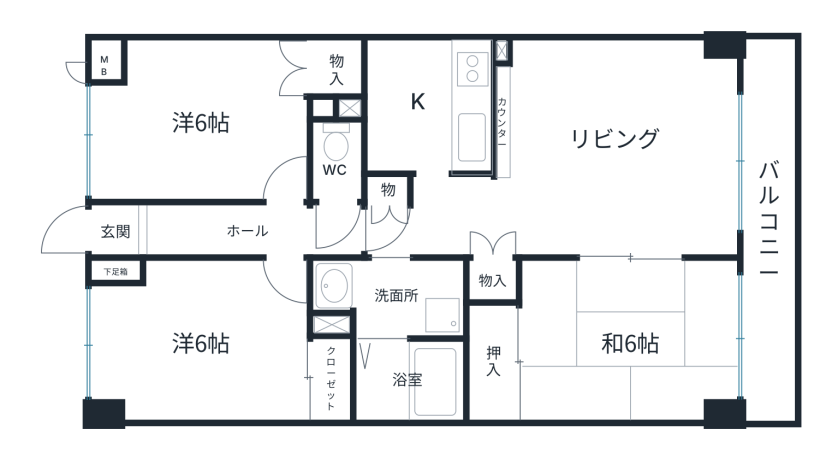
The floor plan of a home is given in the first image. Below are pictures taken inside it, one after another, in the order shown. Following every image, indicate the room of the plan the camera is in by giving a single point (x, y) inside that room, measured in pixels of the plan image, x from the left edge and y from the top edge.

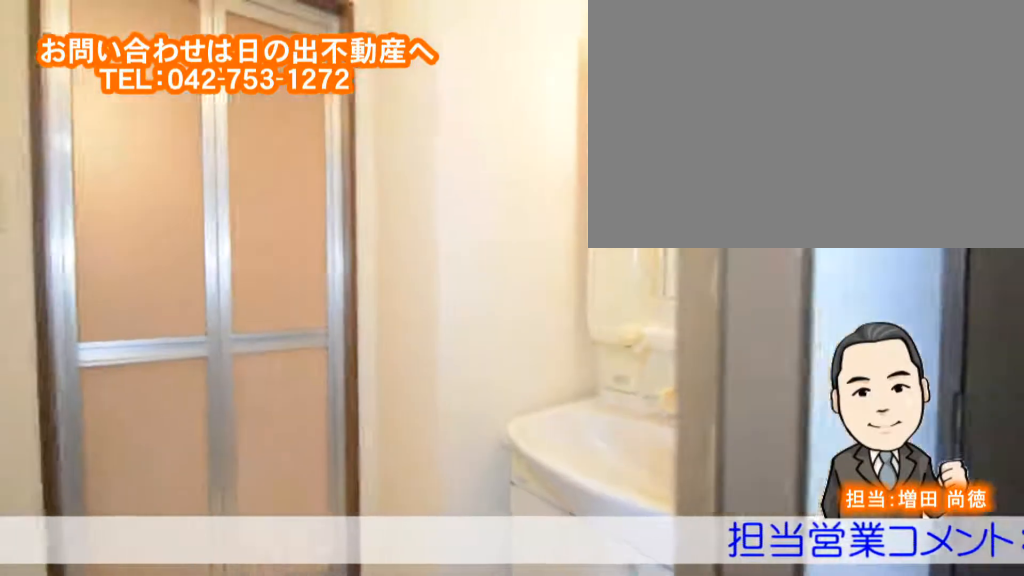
(419, 291)
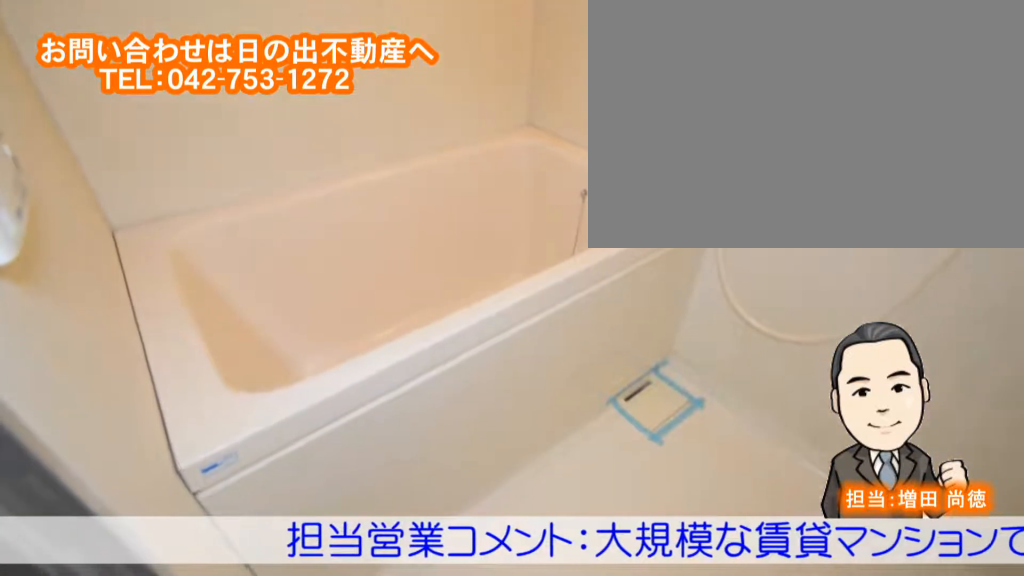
(409, 380)
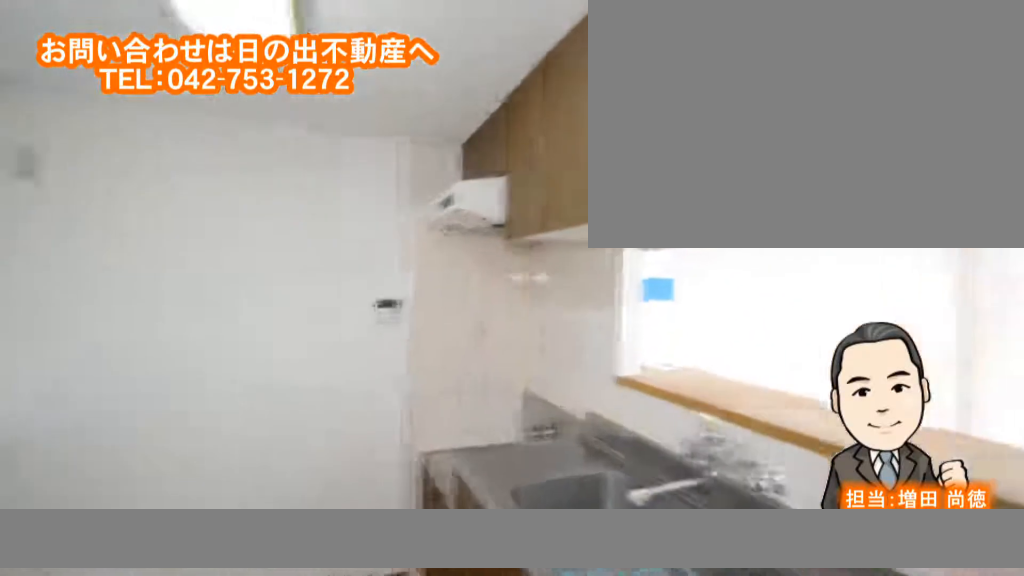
(414, 108)
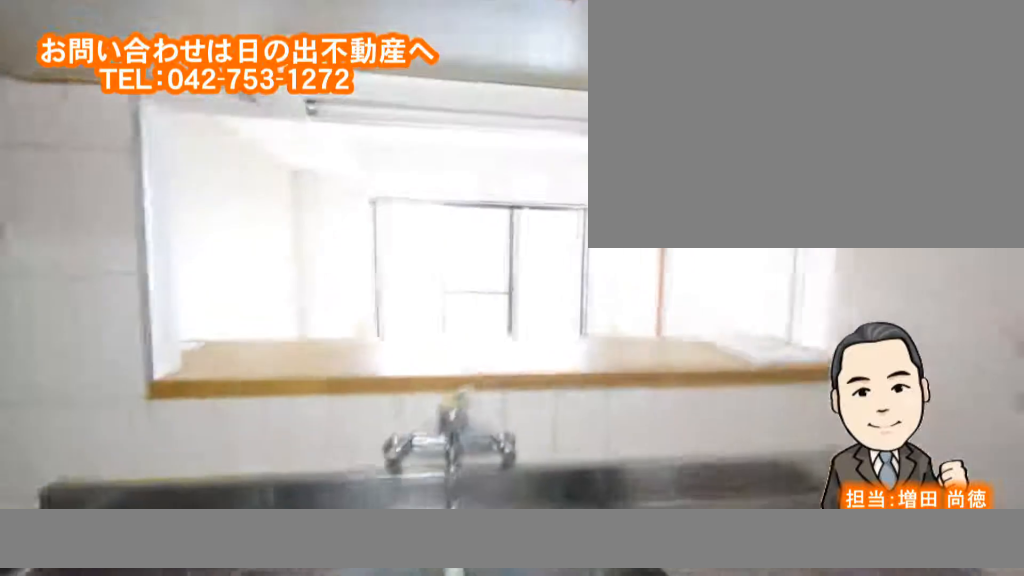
(413, 107)
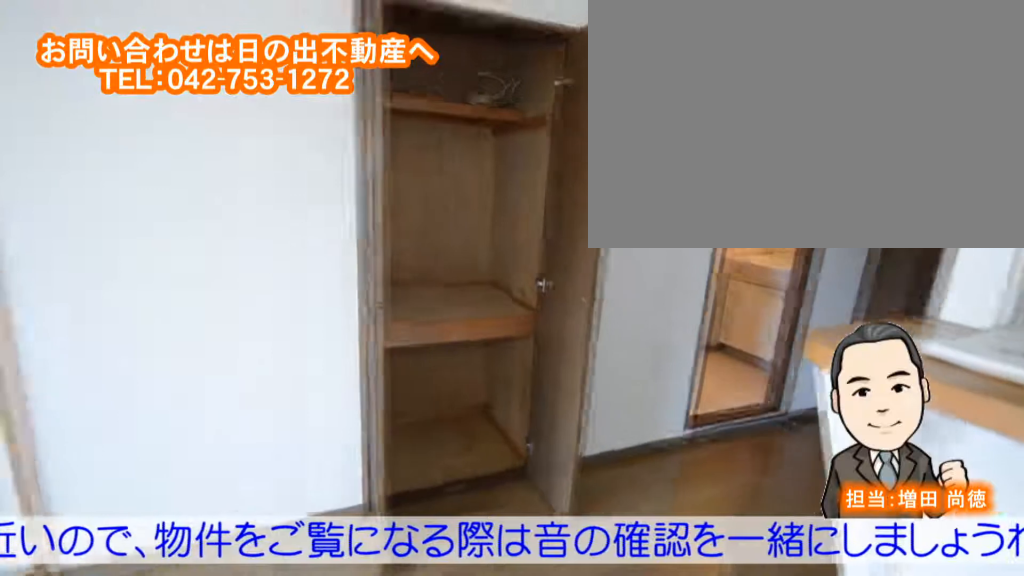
(608, 177)
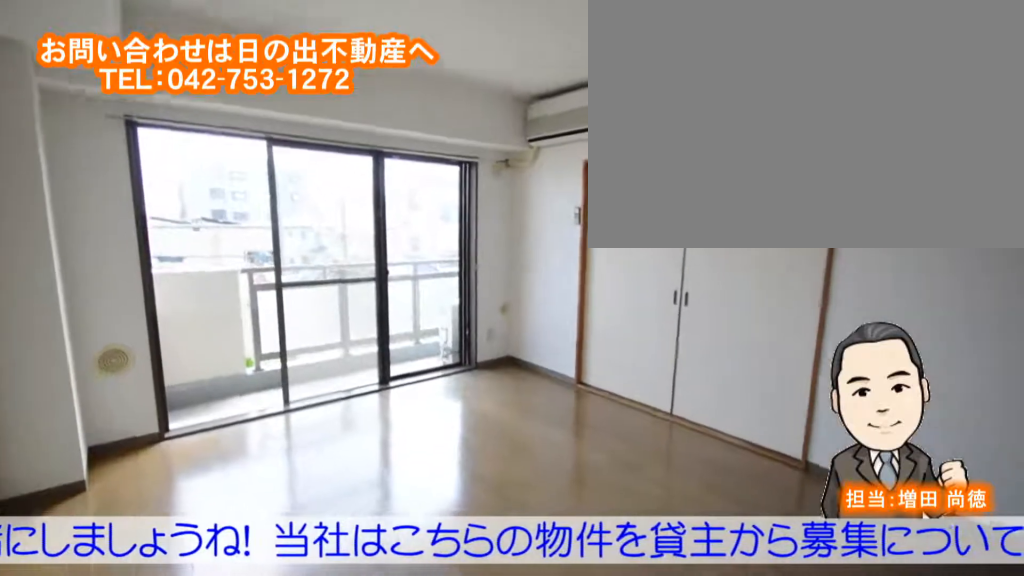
(607, 177)
